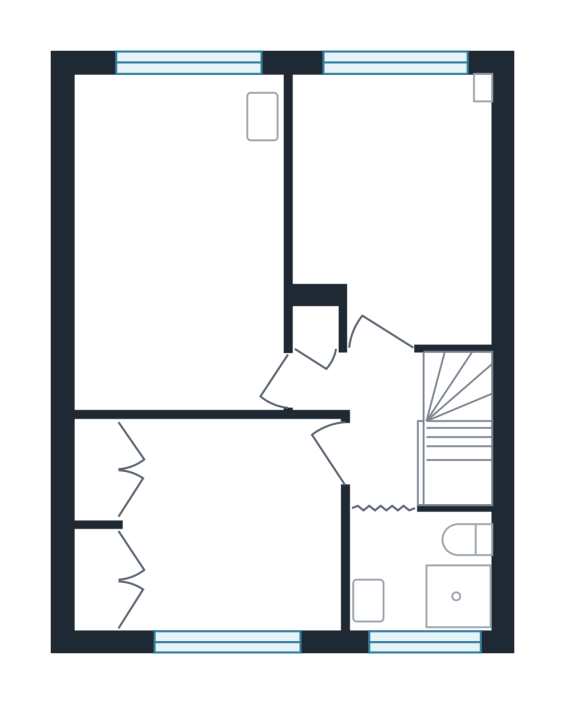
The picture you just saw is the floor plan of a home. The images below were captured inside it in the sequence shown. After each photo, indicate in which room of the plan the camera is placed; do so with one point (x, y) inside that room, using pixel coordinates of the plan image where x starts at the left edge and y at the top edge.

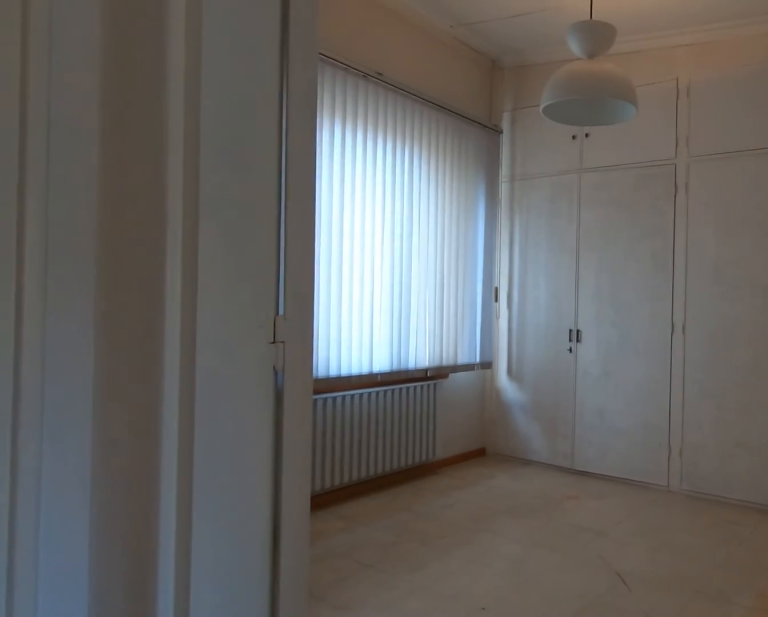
(370, 417)
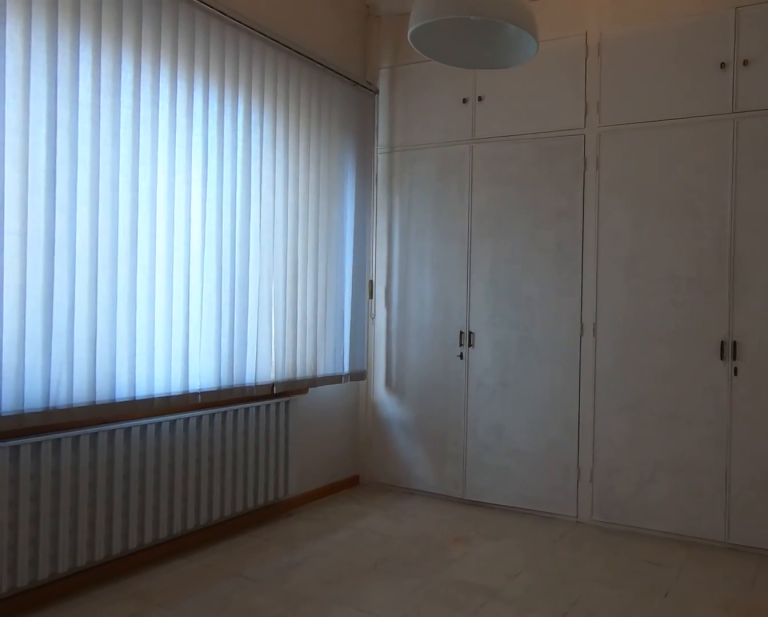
(231, 525)
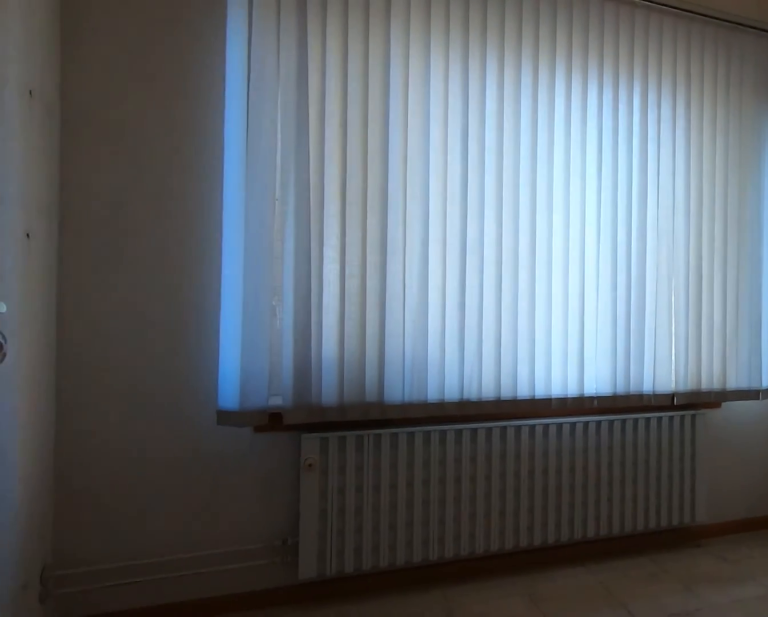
(231, 525)
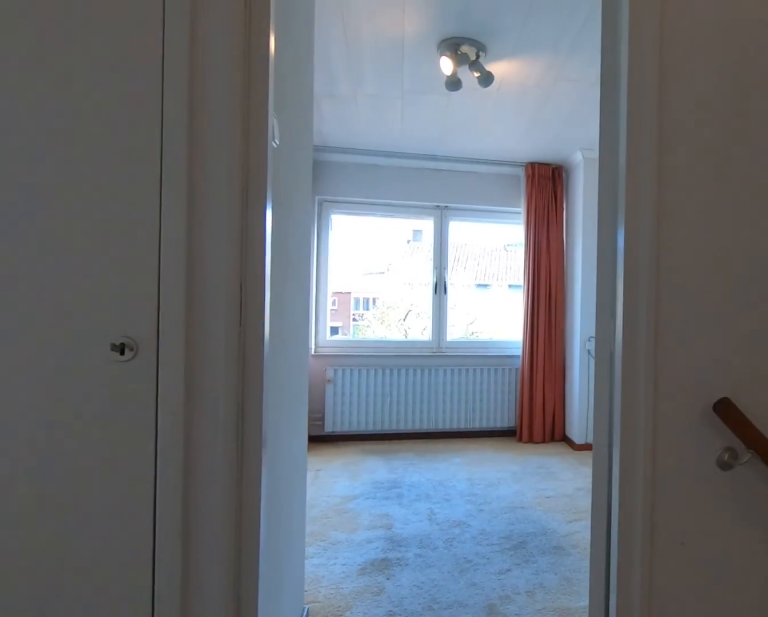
(371, 418)
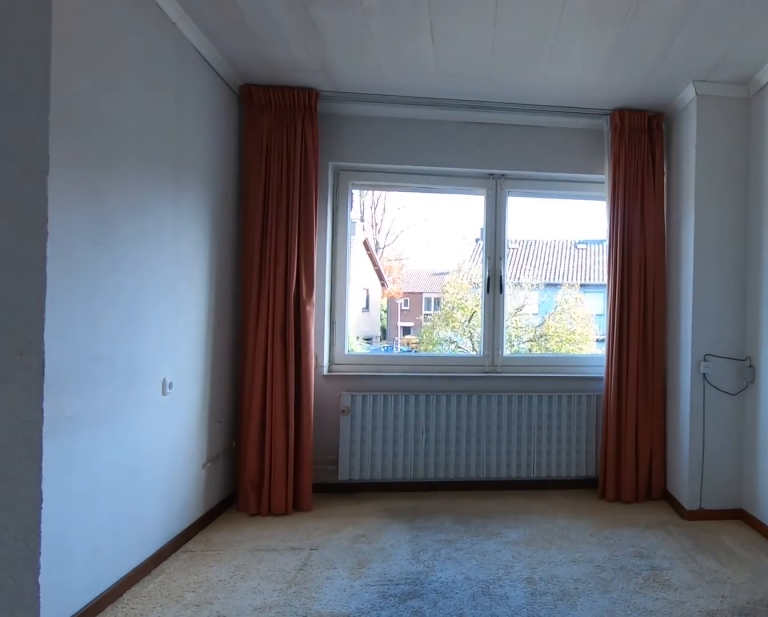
(397, 204)
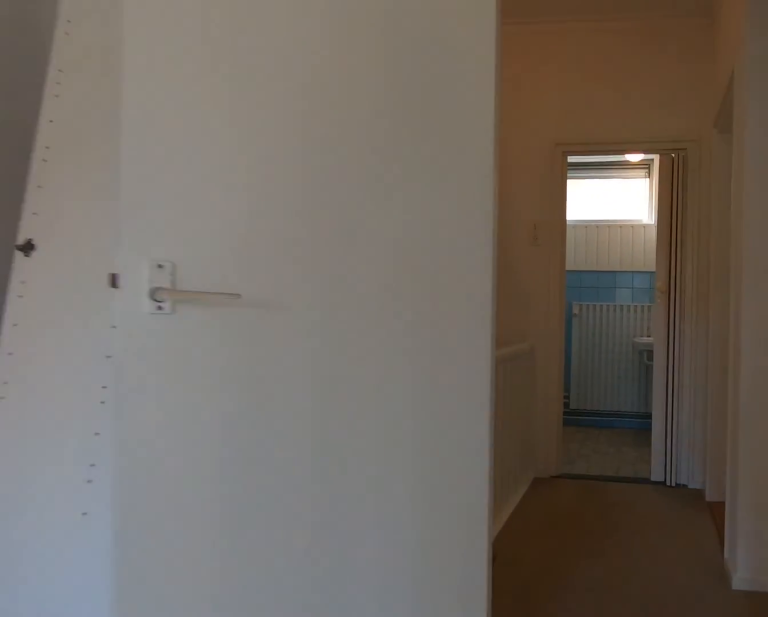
(397, 204)
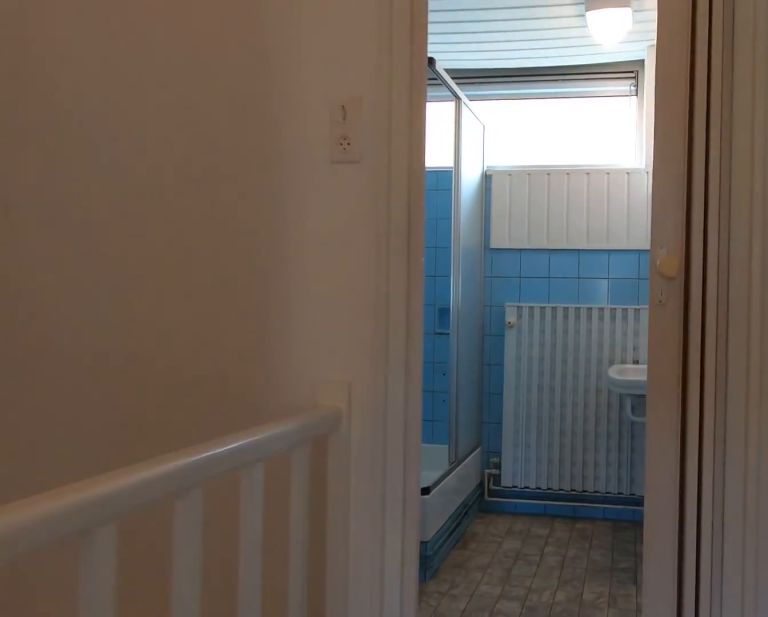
(371, 418)
